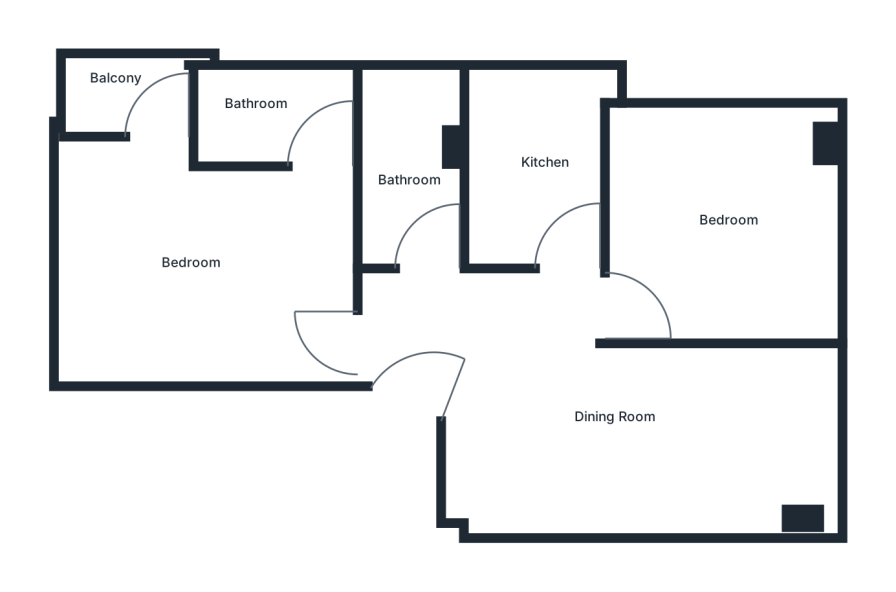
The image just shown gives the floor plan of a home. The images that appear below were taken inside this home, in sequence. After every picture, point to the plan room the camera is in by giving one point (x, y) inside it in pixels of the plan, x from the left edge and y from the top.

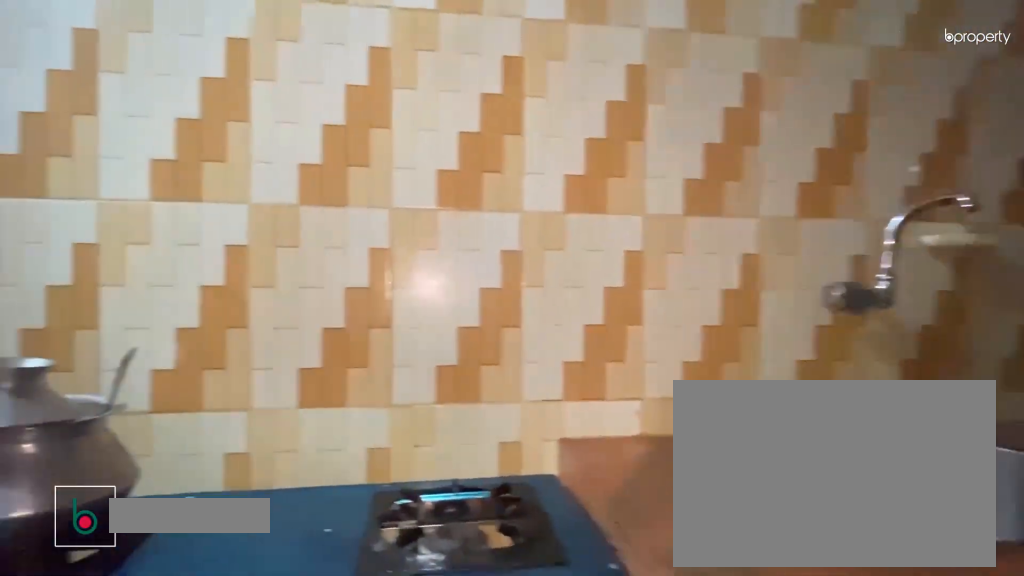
(540, 180)
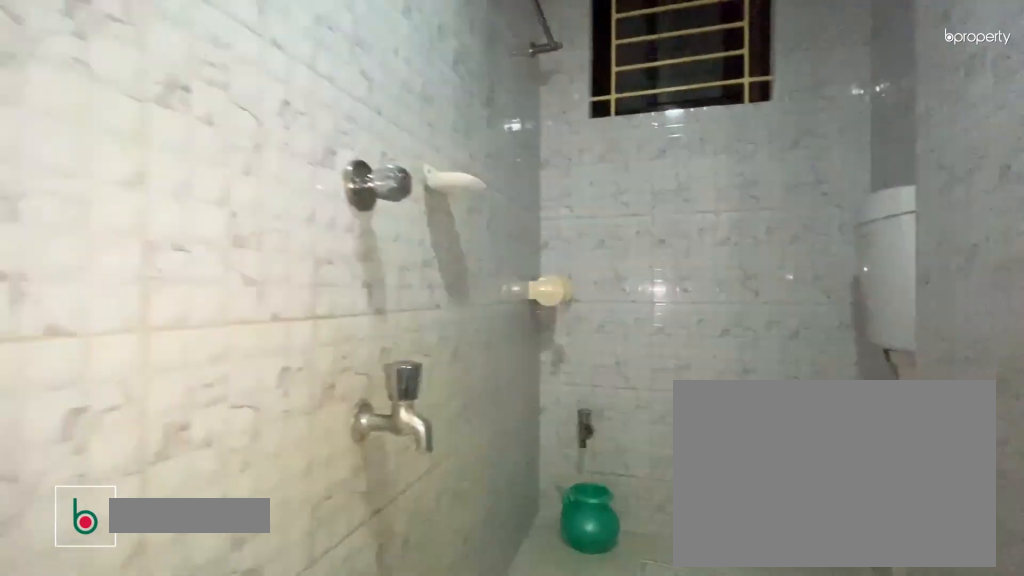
(418, 170)
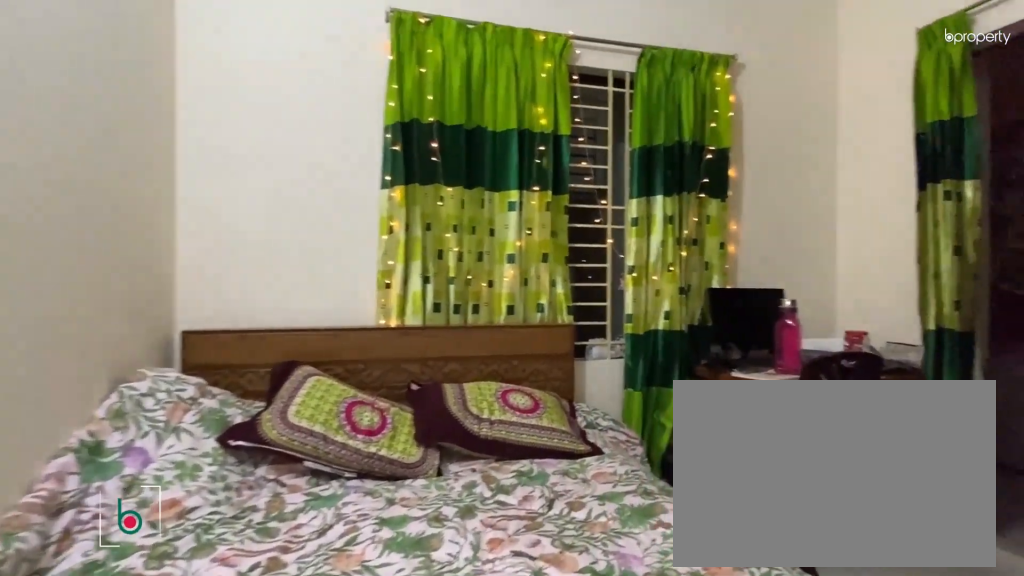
(203, 245)
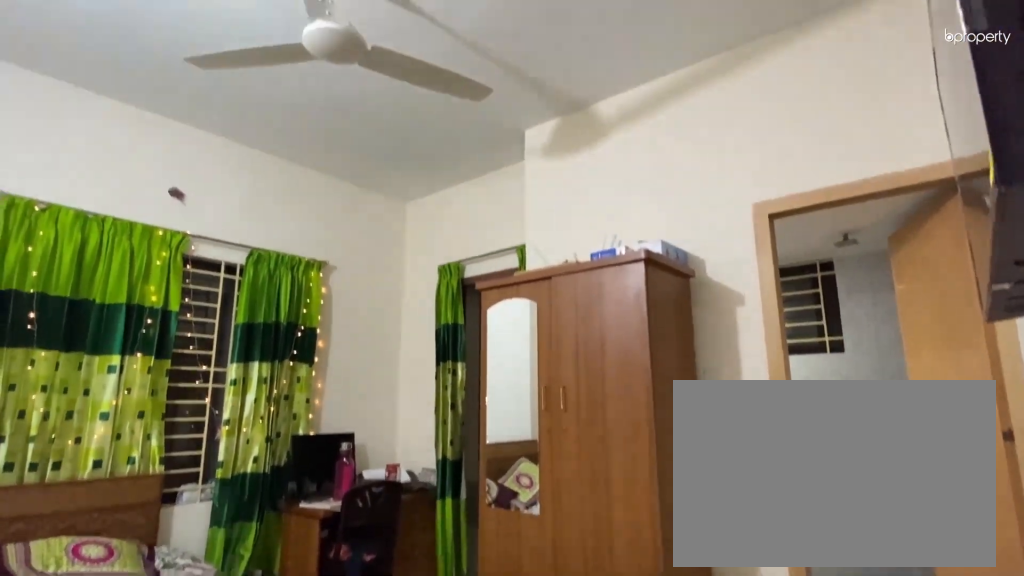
(203, 245)
